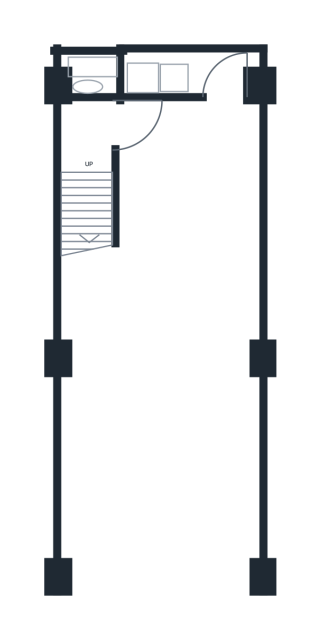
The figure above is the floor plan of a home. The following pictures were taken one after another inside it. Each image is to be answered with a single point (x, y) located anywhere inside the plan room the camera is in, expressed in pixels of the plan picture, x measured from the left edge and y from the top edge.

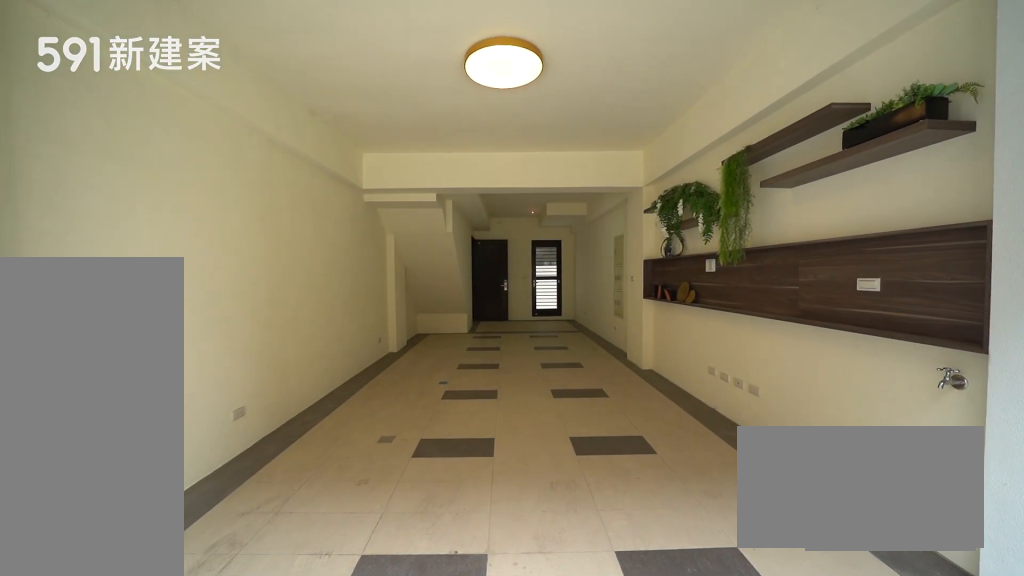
(164, 358)
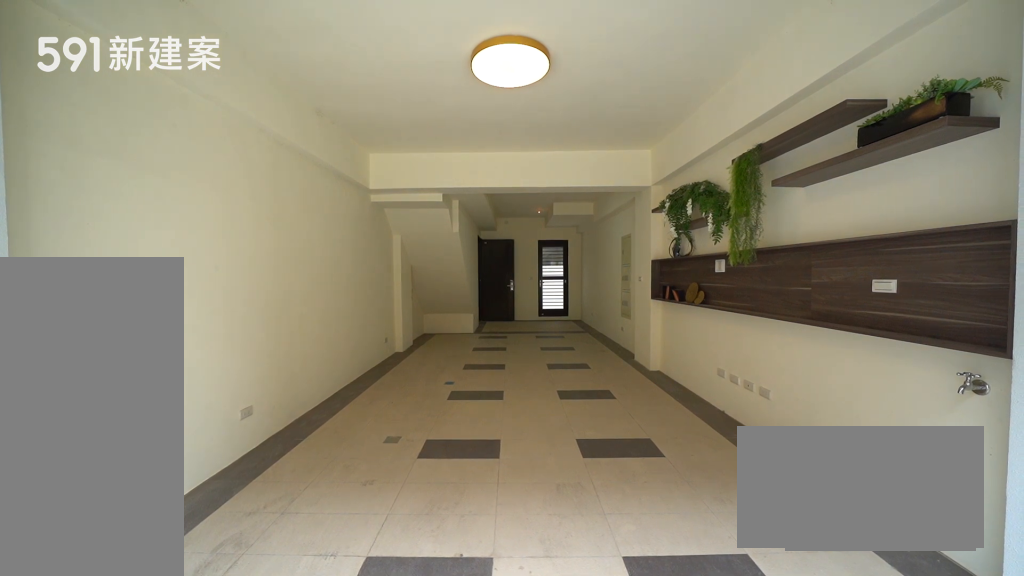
(164, 358)
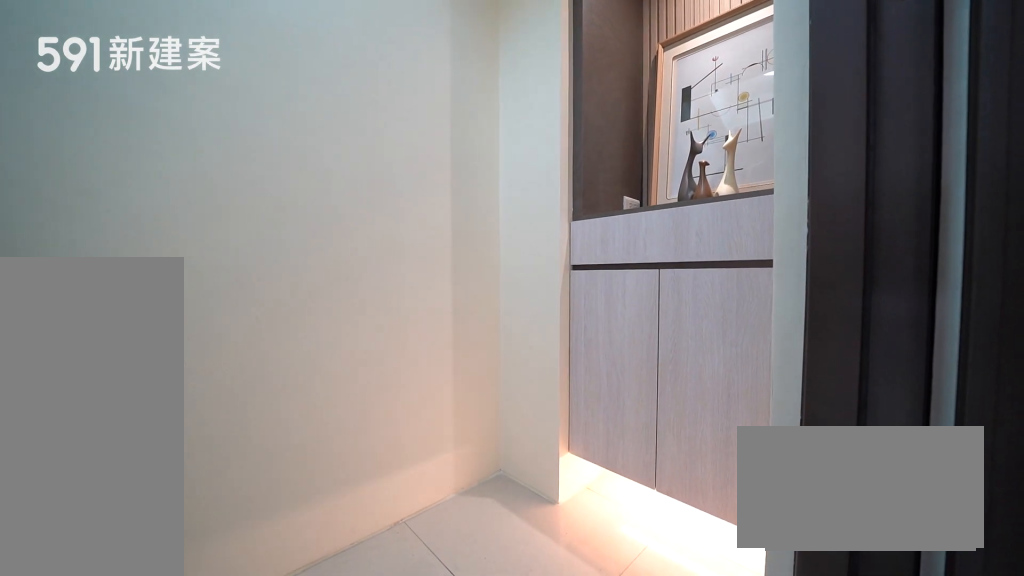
(92, 102)
